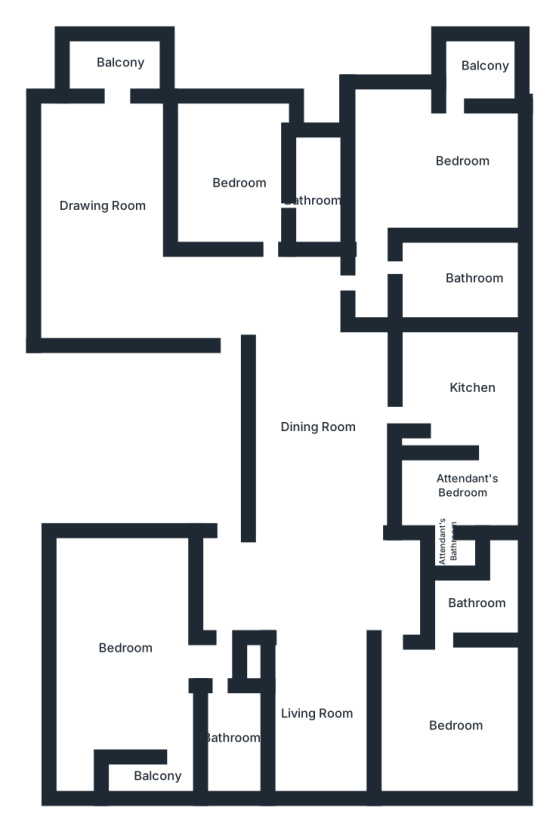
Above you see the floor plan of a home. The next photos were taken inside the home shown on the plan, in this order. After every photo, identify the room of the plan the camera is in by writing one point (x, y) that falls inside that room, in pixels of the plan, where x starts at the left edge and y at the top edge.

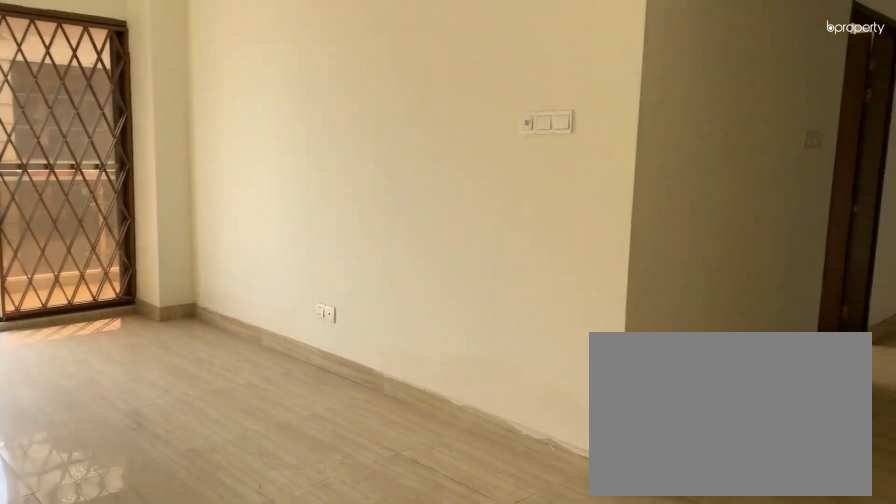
(106, 190)
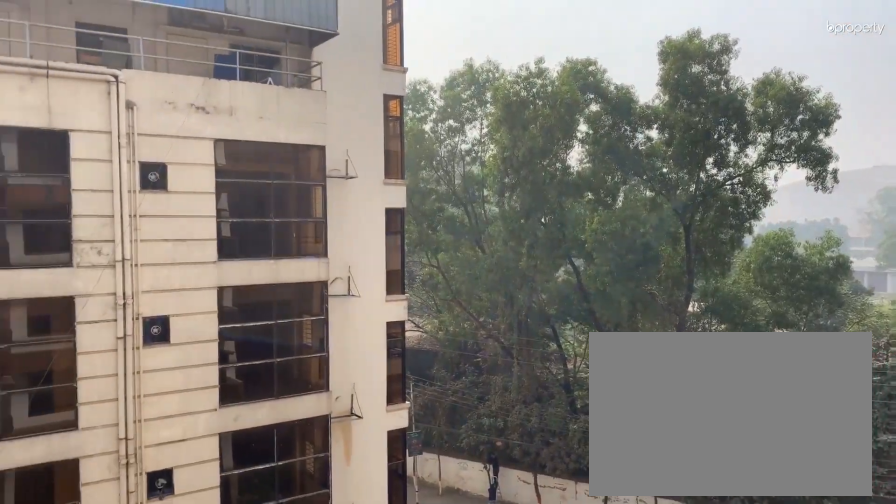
(118, 74)
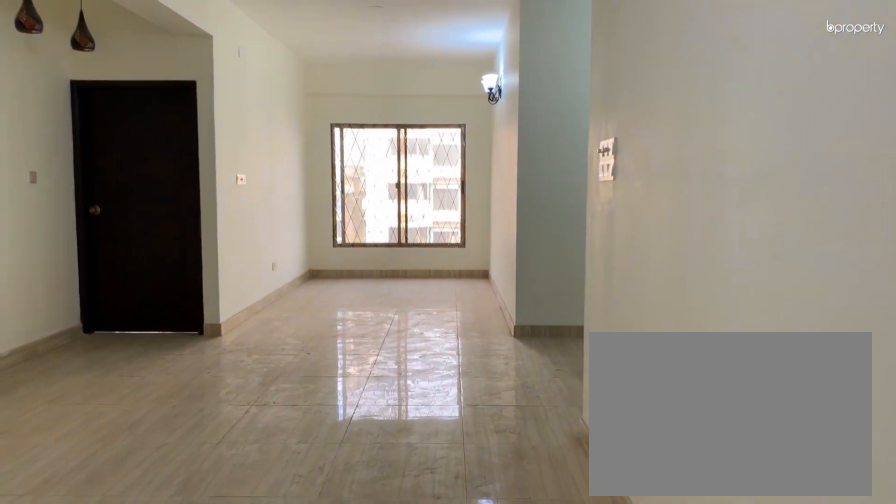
(318, 439)
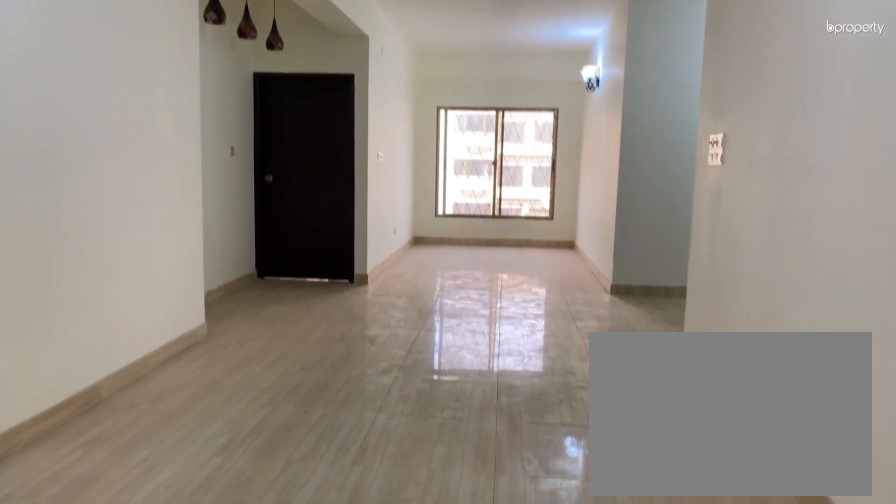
(318, 439)
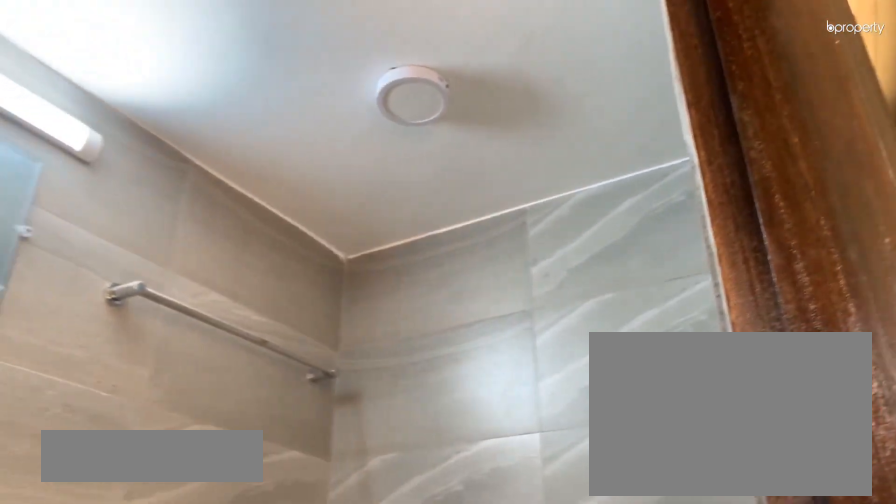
(313, 199)
